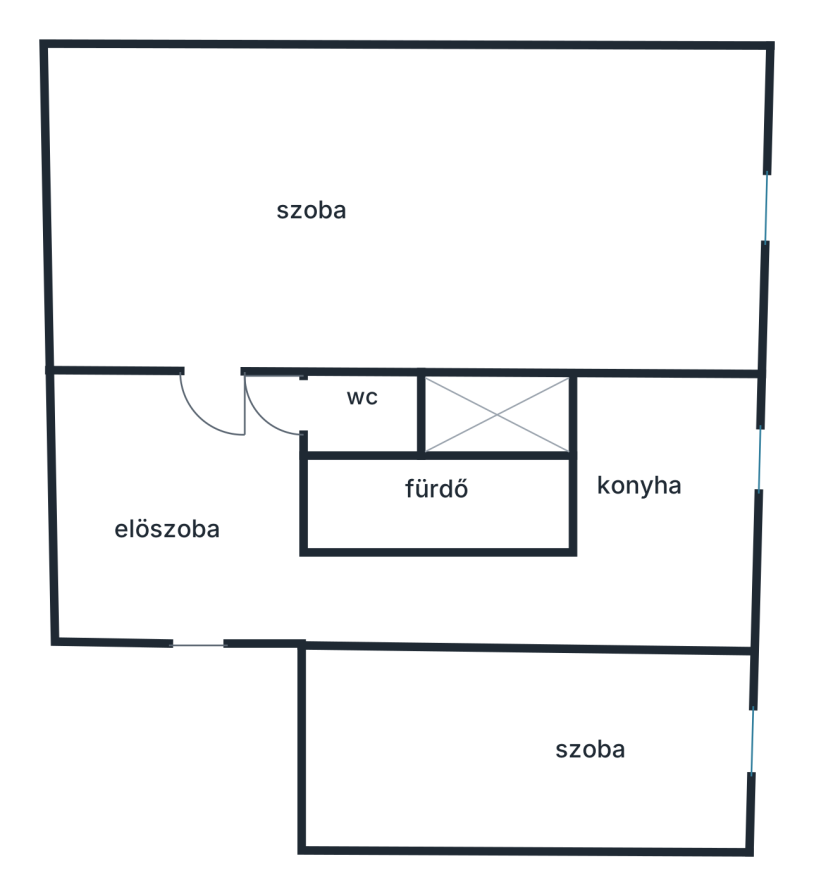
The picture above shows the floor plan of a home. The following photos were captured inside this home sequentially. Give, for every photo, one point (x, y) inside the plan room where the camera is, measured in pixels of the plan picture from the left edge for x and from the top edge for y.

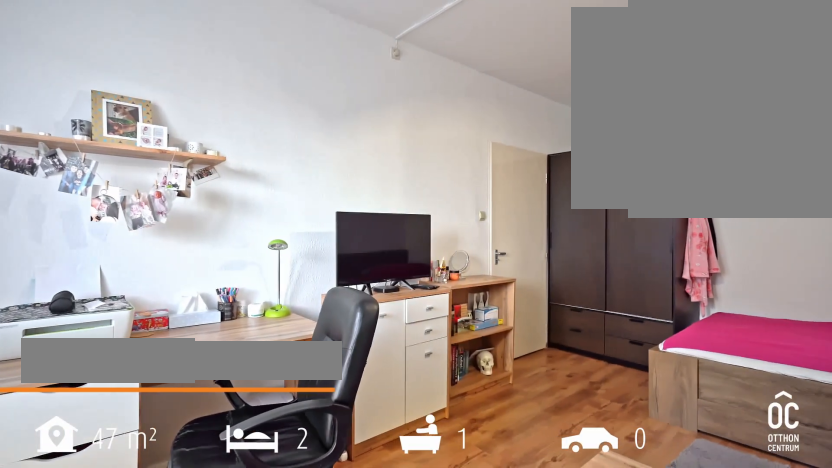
(410, 206)
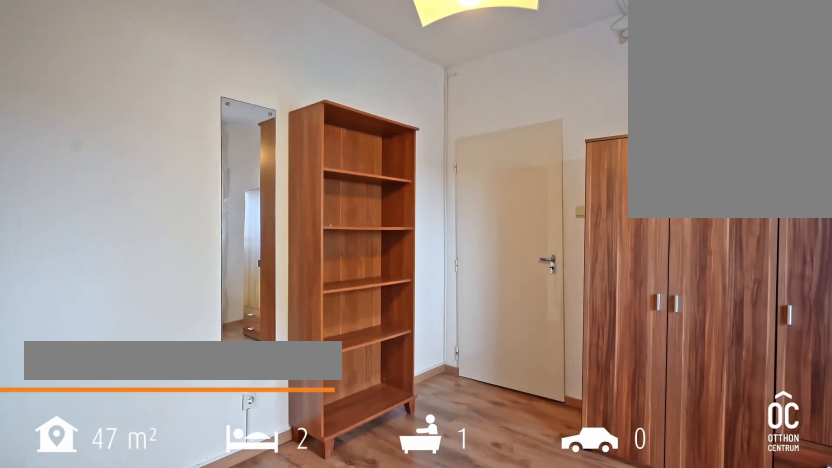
(556, 745)
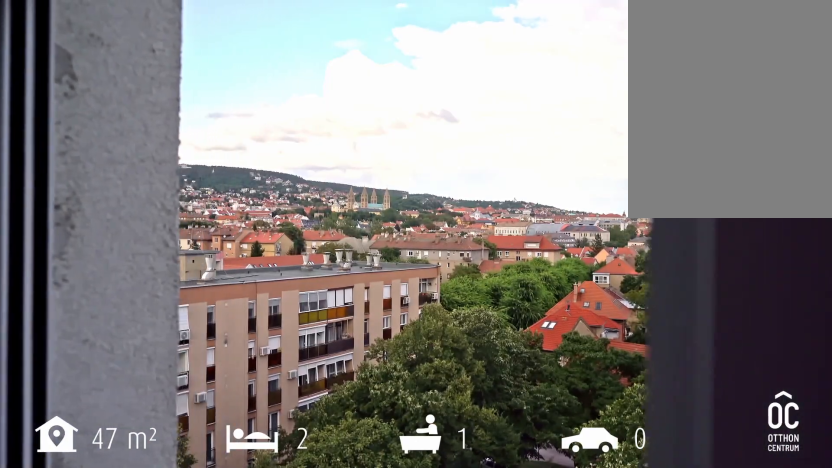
(556, 745)
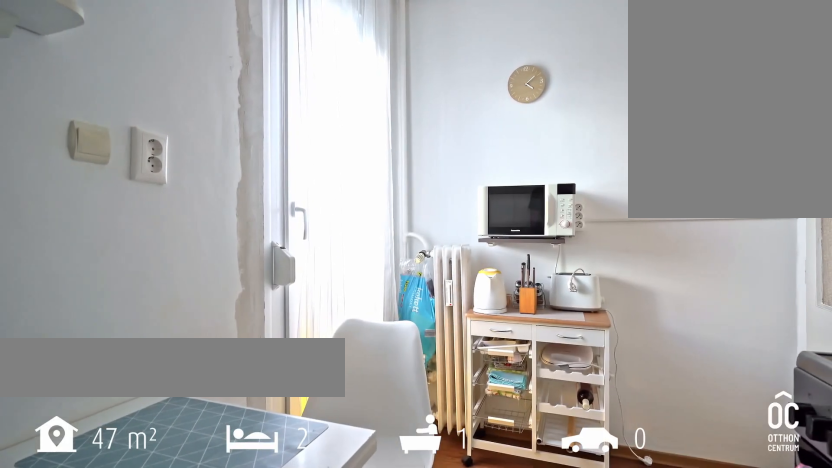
(655, 504)
